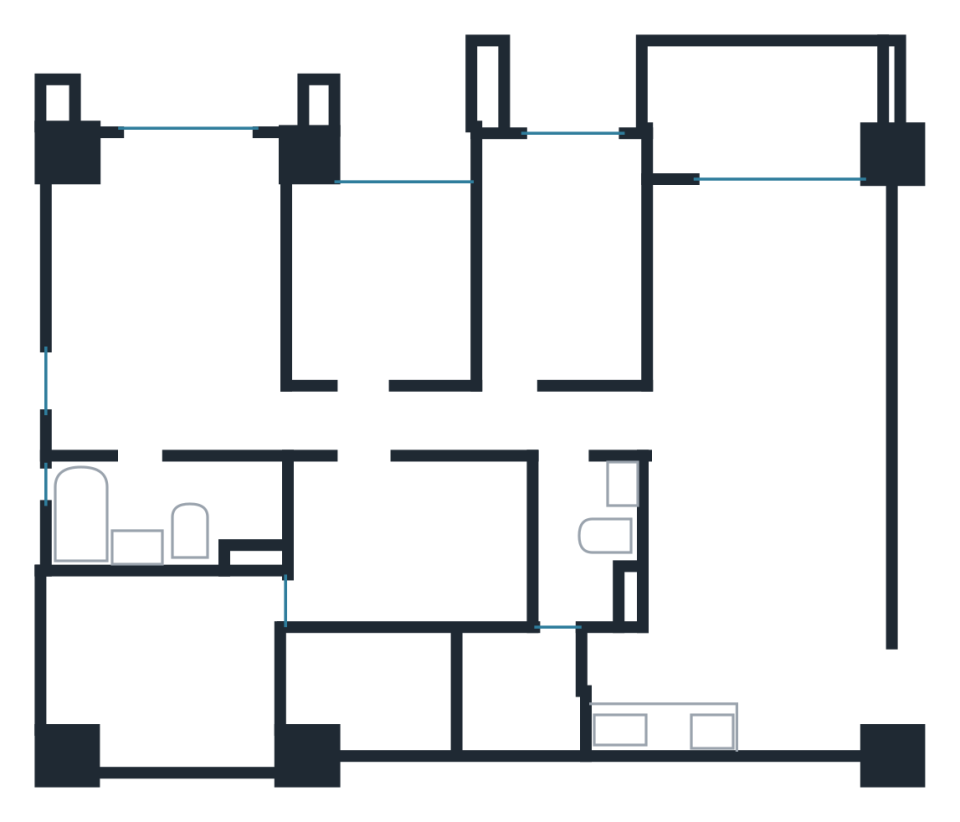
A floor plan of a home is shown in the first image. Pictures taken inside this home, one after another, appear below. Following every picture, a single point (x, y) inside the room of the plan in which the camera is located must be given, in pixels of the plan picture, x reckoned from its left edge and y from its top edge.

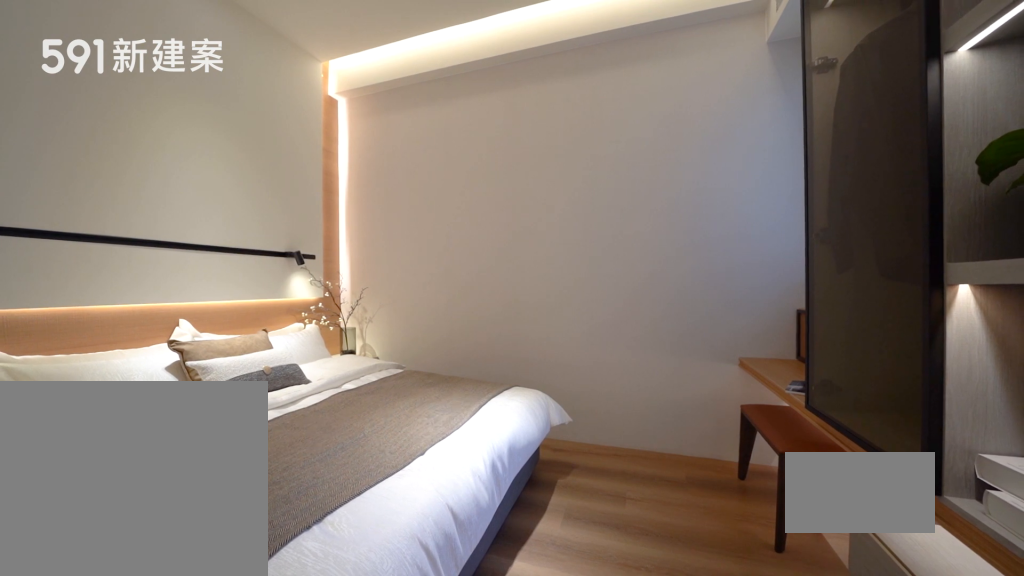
(418, 544)
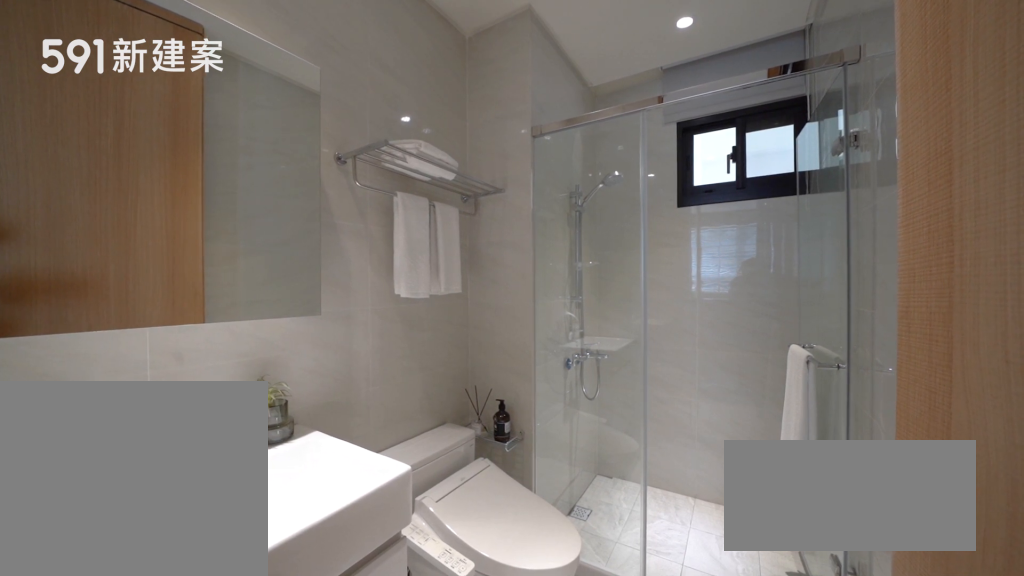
(585, 545)
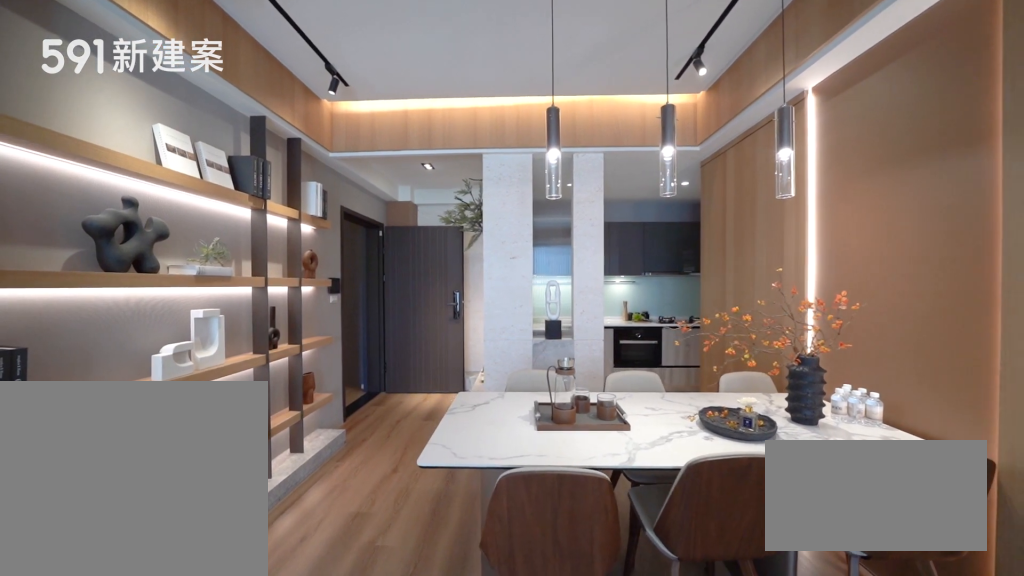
(763, 524)
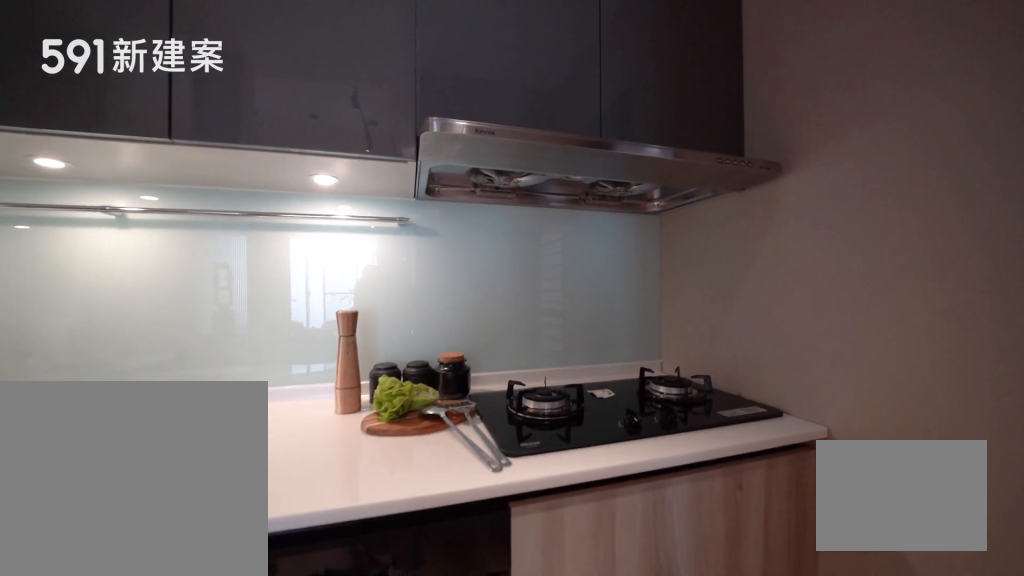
(689, 693)
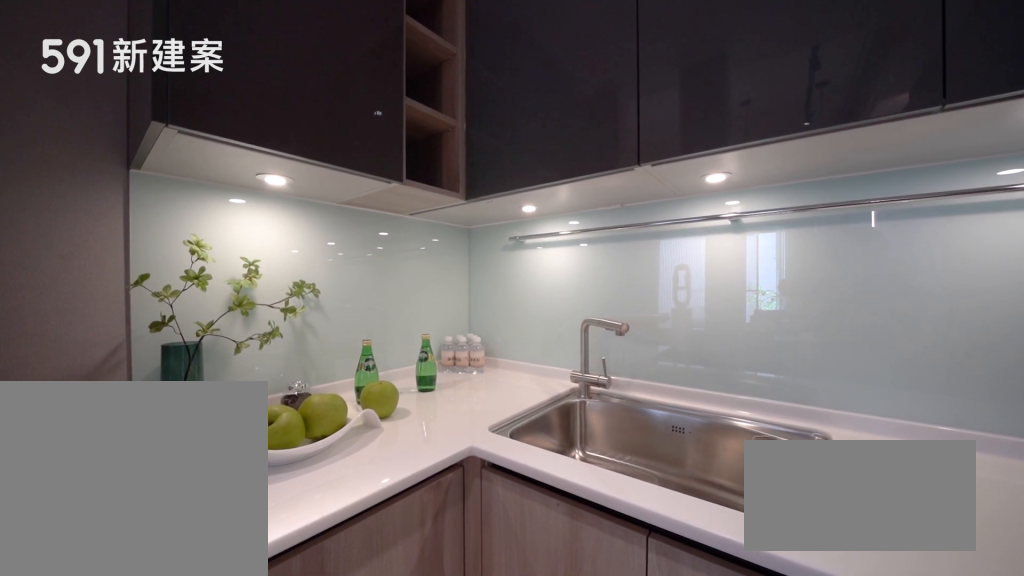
(689, 693)
